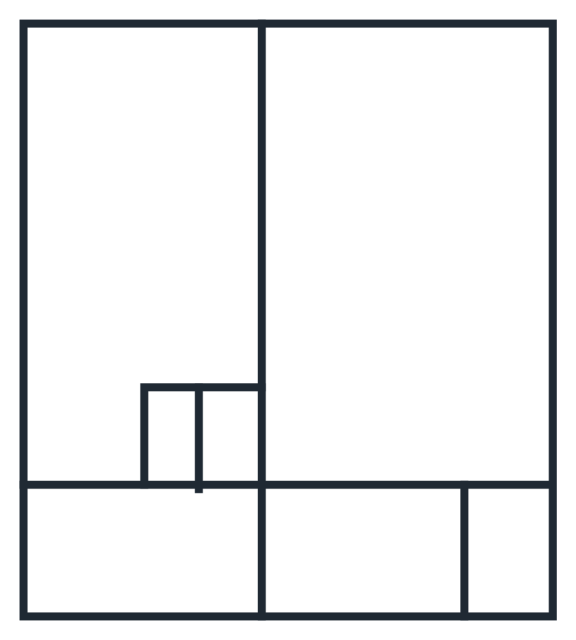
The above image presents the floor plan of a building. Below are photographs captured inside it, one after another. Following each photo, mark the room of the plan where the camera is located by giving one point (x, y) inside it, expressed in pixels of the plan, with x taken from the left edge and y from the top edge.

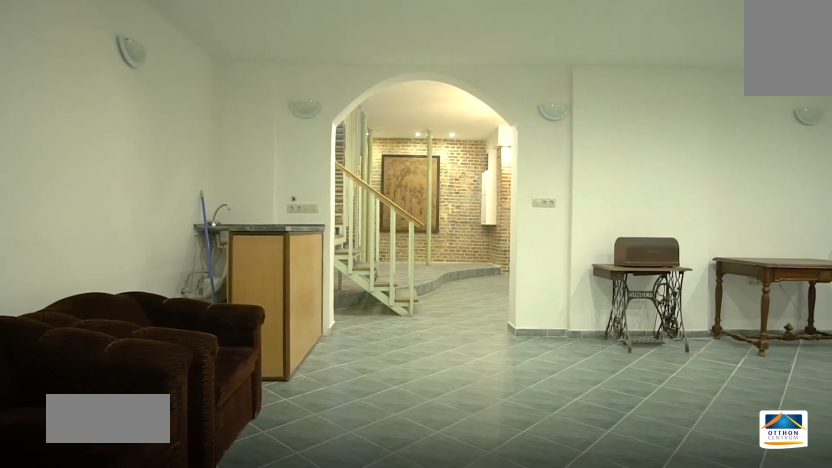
(142, 243)
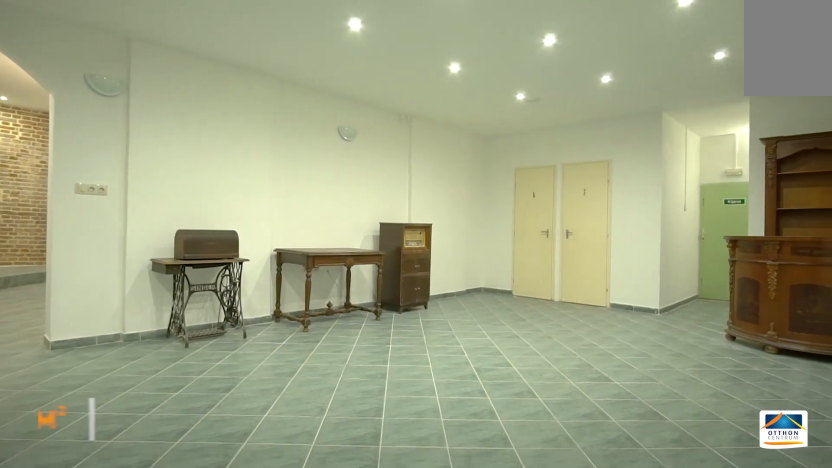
(142, 243)
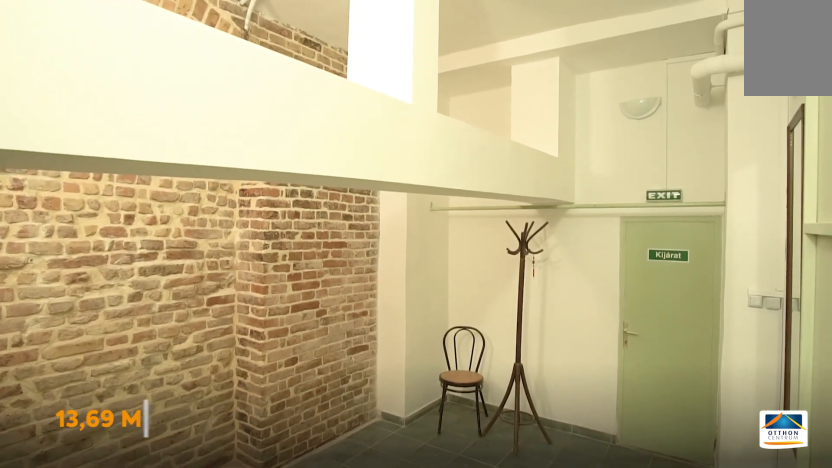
(356, 552)
